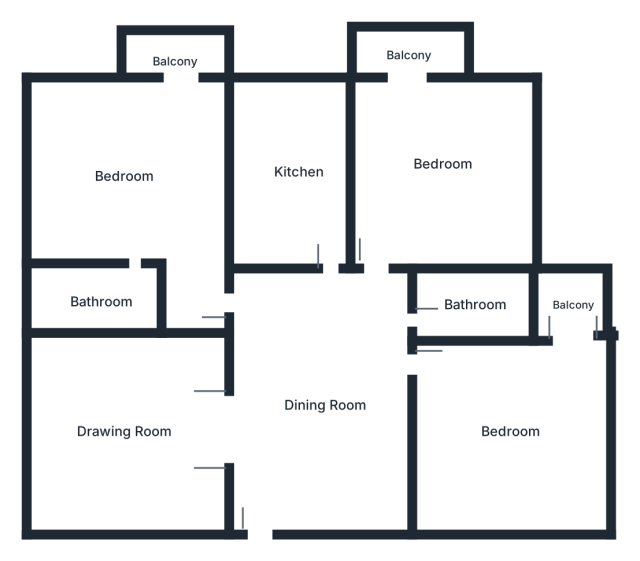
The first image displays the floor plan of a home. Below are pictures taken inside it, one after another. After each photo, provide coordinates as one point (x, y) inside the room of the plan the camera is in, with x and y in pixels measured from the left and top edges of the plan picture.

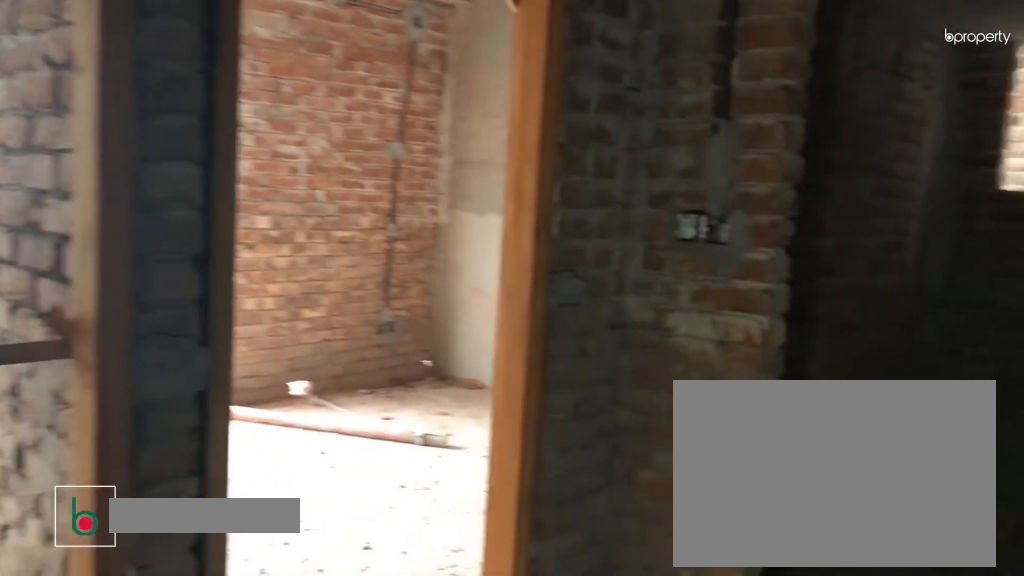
(324, 400)
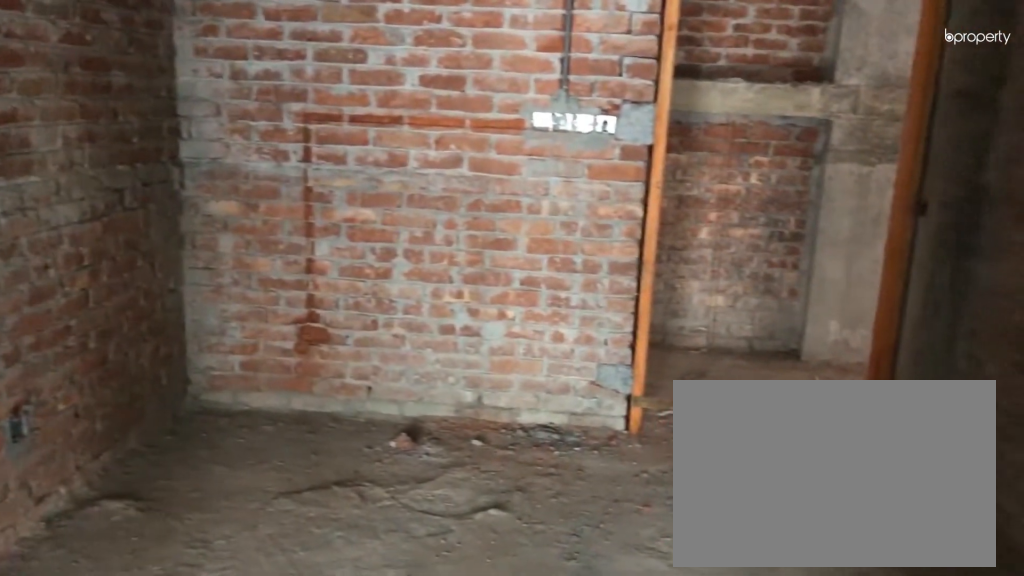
(324, 399)
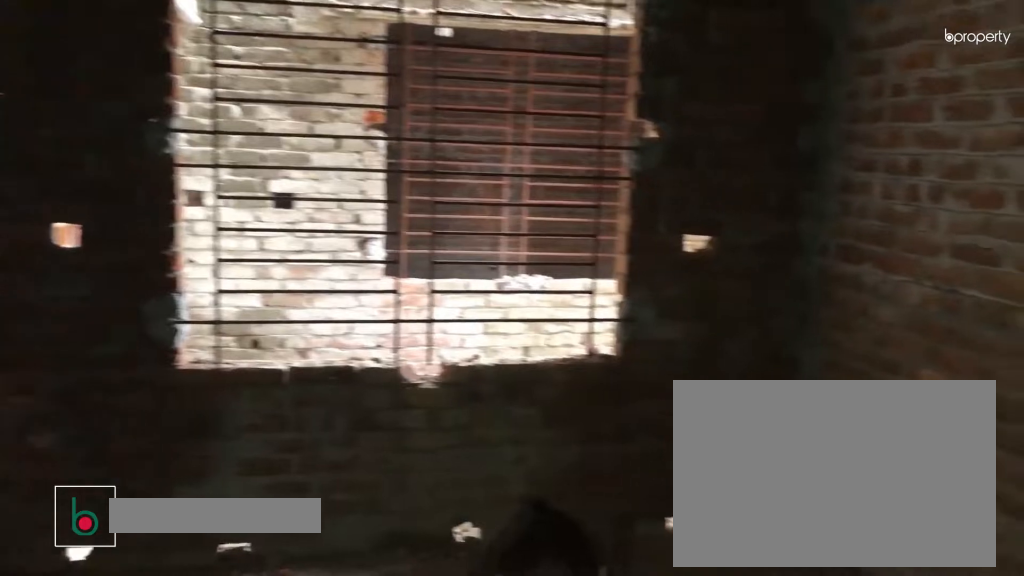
(123, 431)
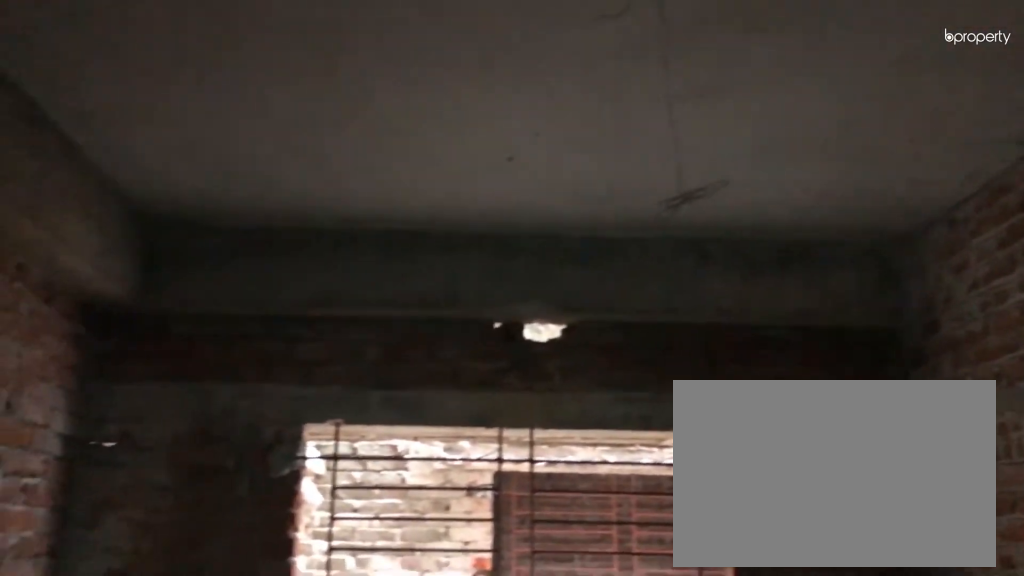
(123, 431)
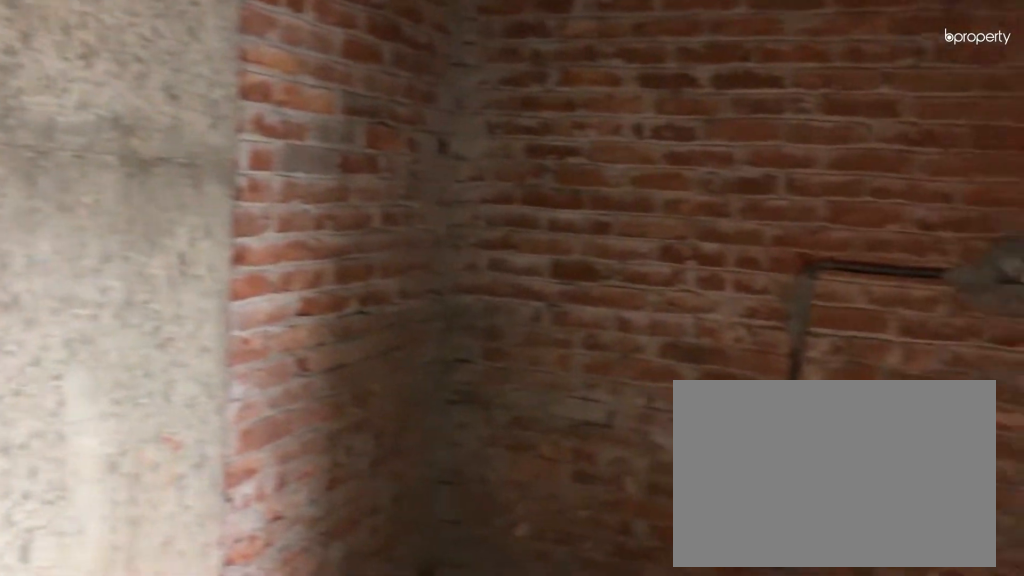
(509, 435)
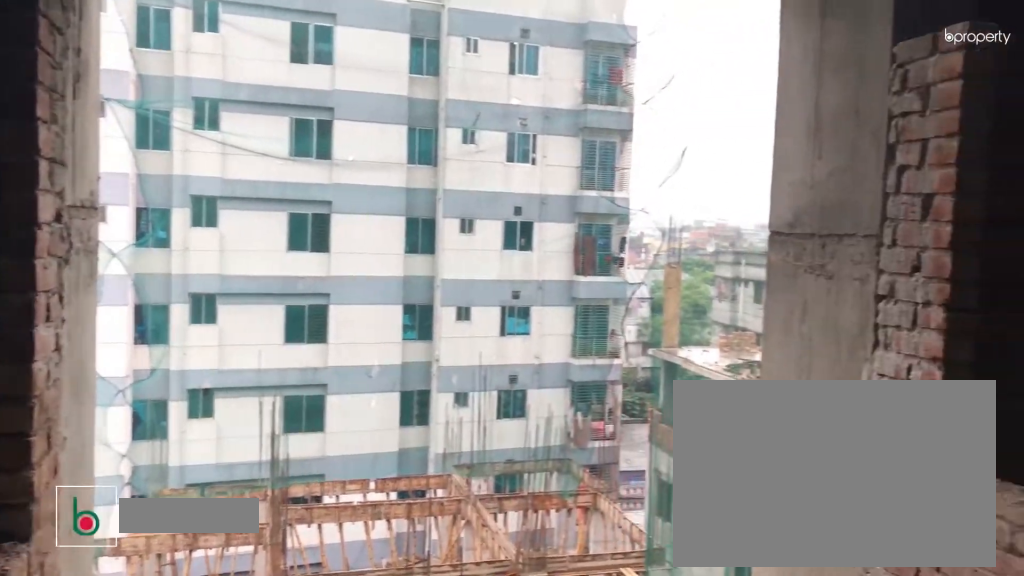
(574, 306)
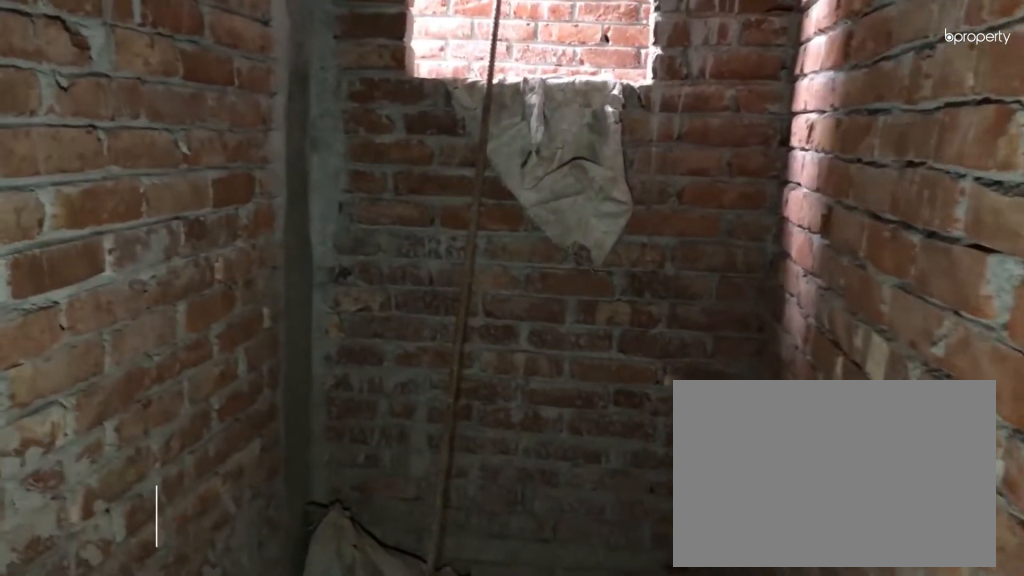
(474, 301)
